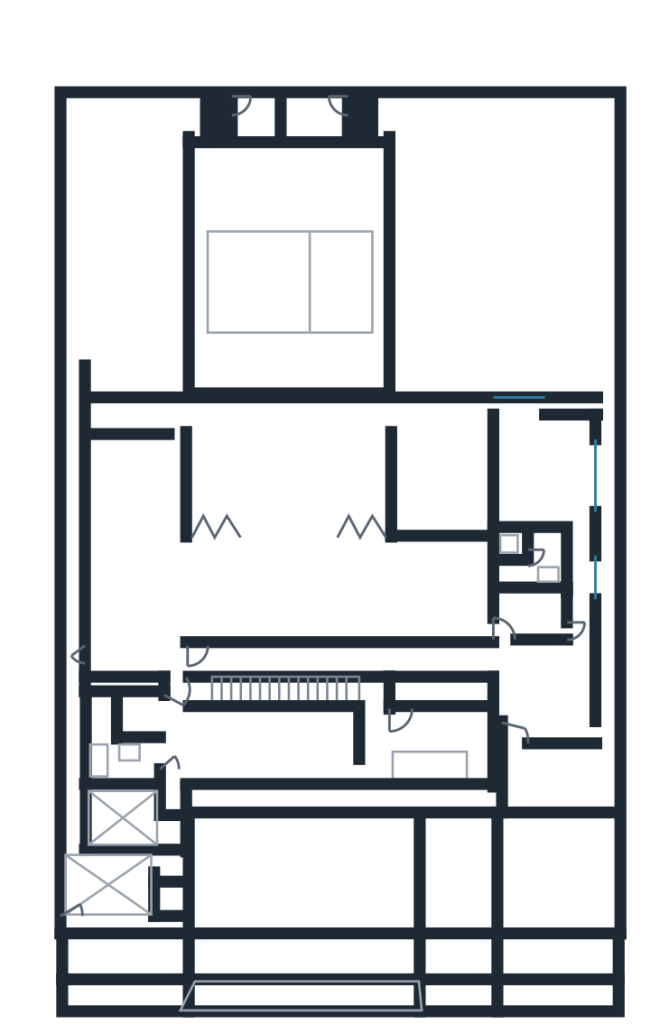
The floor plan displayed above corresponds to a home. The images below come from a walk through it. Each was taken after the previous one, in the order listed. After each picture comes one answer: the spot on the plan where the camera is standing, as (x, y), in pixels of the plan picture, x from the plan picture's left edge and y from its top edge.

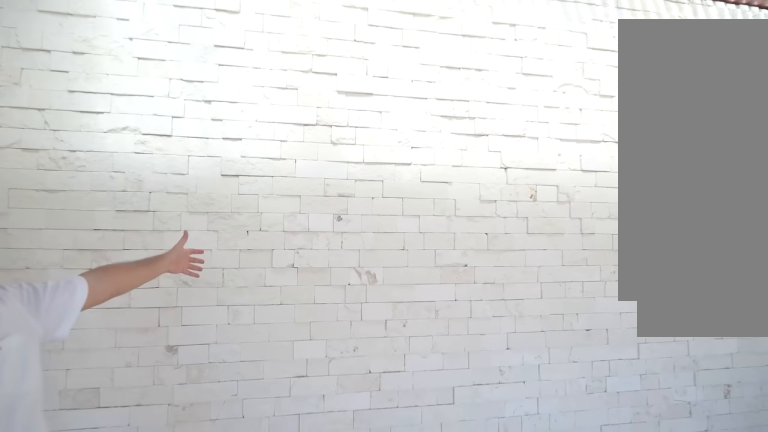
(237, 815)
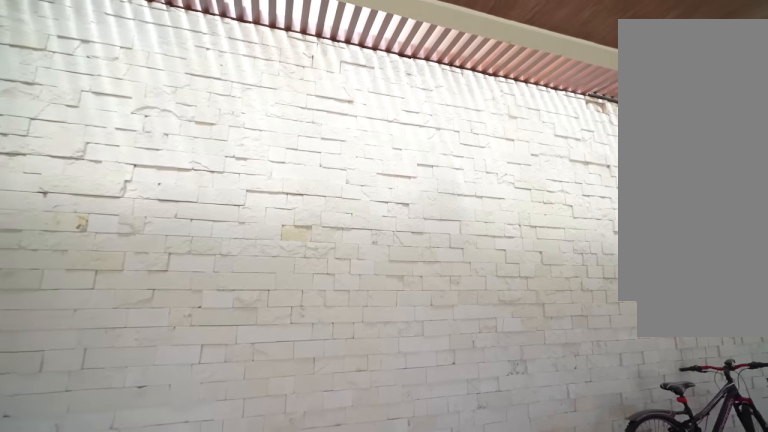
(267, 872)
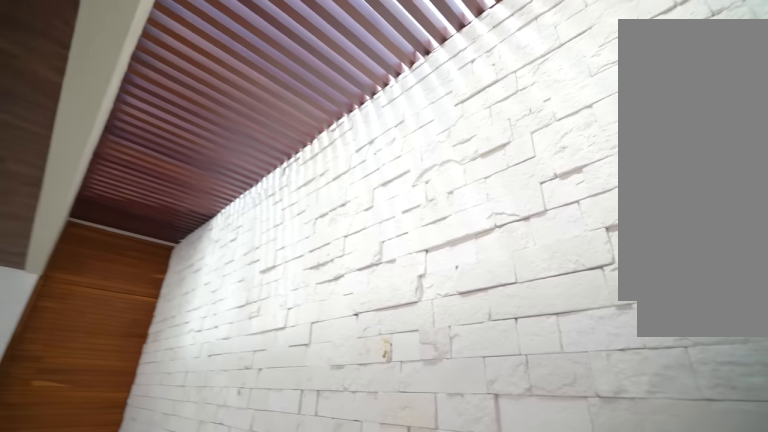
(255, 820)
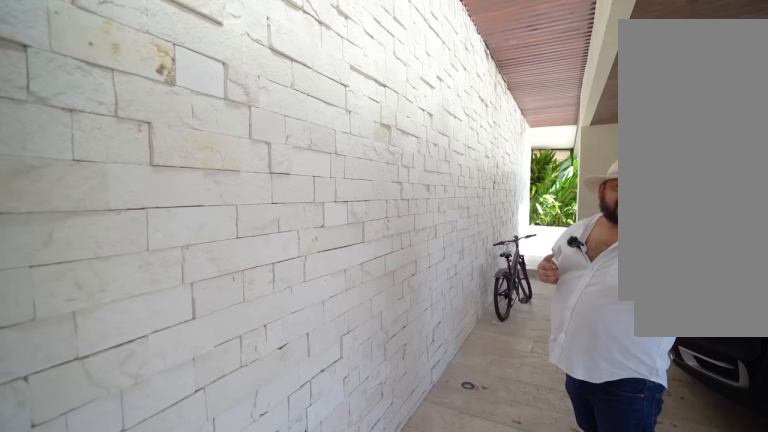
(249, 813)
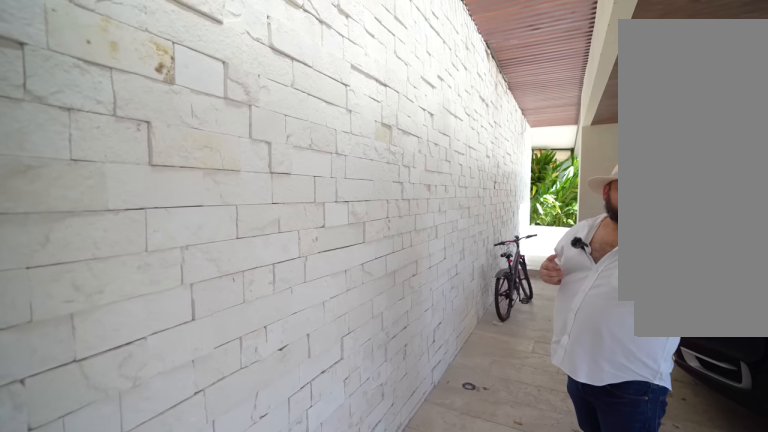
(249, 813)
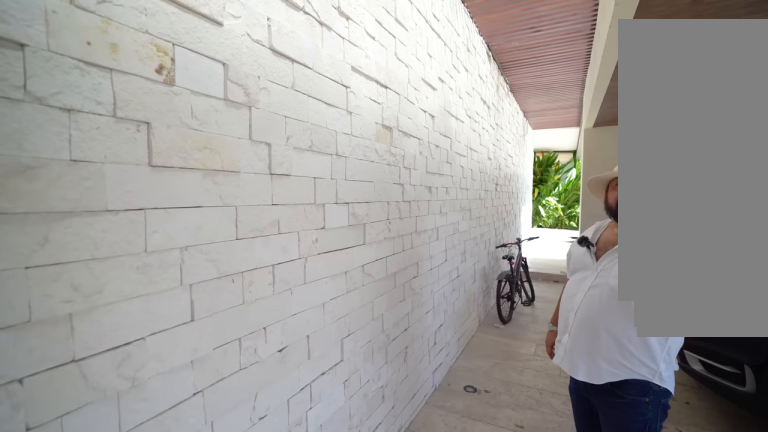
(252, 816)
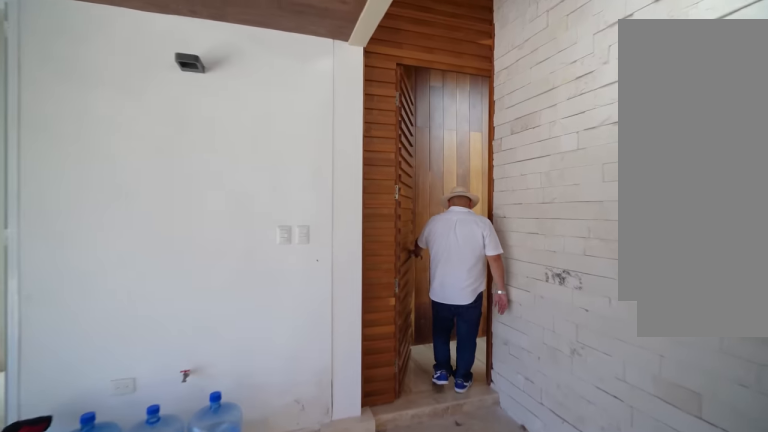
(261, 849)
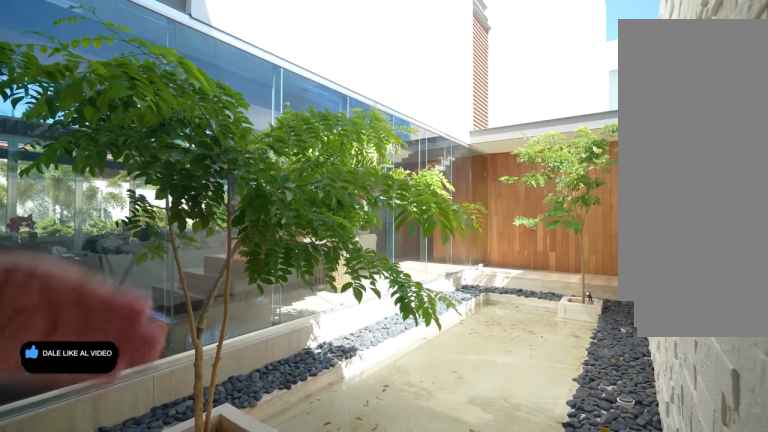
(198, 767)
